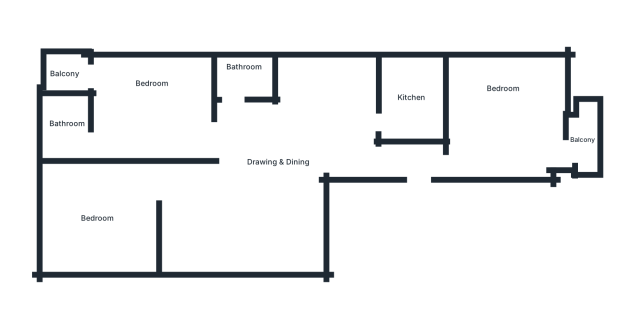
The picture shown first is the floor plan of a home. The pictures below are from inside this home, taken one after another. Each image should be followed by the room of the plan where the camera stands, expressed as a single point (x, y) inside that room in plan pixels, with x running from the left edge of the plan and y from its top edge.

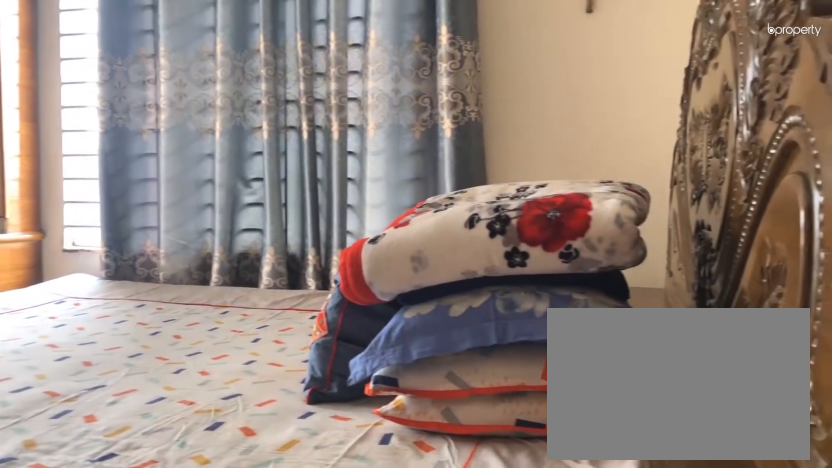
(151, 102)
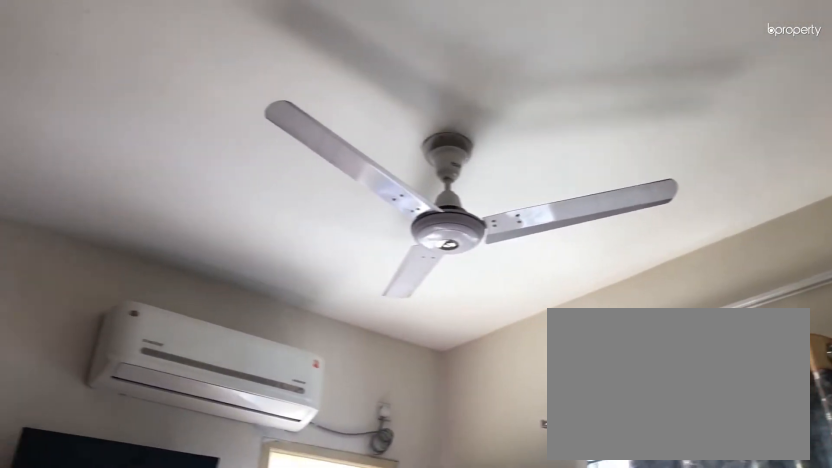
(151, 102)
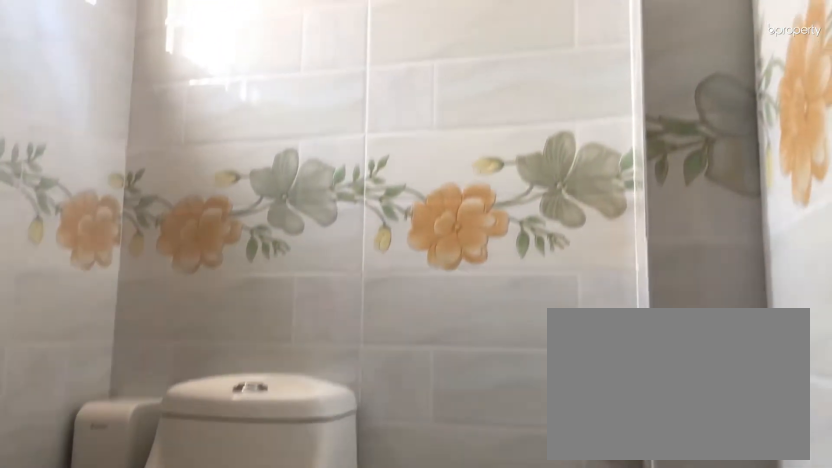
(67, 123)
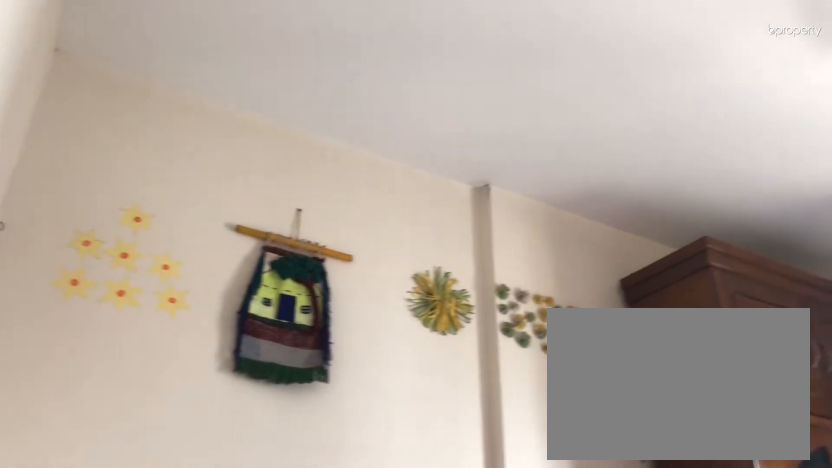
(100, 221)
